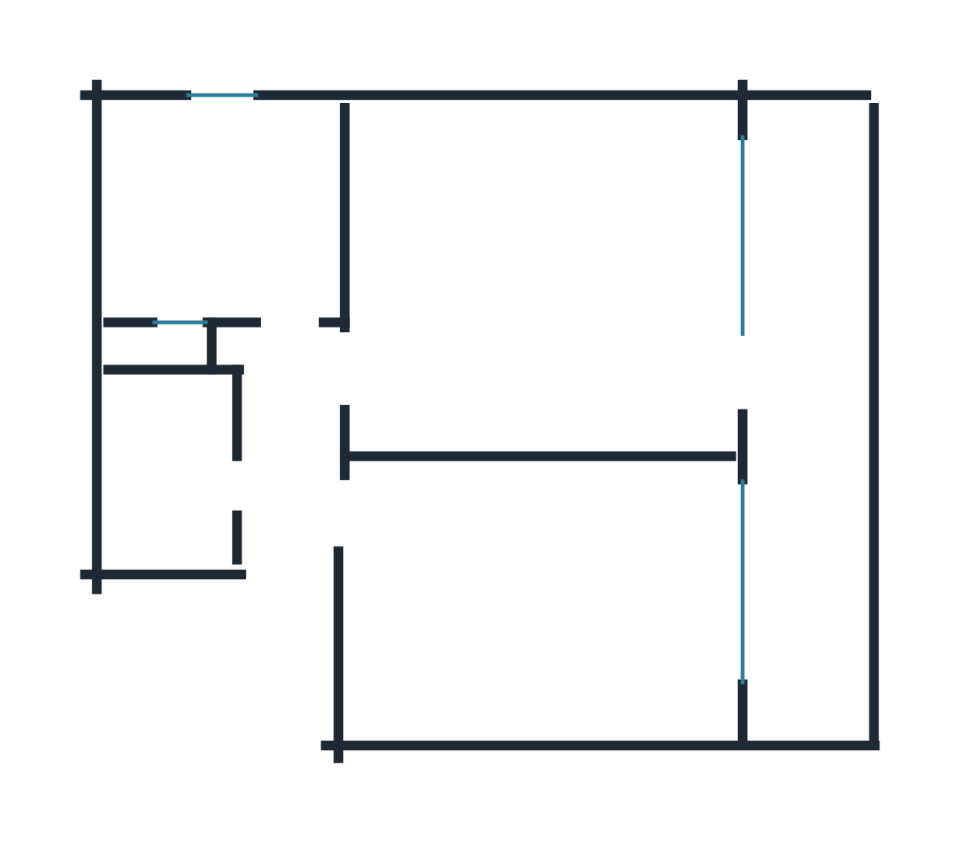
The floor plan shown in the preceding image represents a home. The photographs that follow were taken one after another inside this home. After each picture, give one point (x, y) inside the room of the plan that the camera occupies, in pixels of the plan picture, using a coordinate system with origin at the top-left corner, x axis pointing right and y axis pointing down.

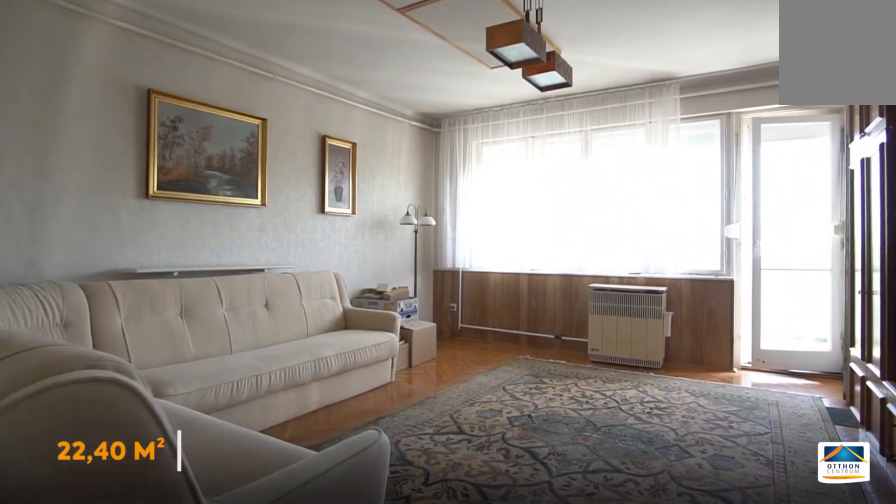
(547, 267)
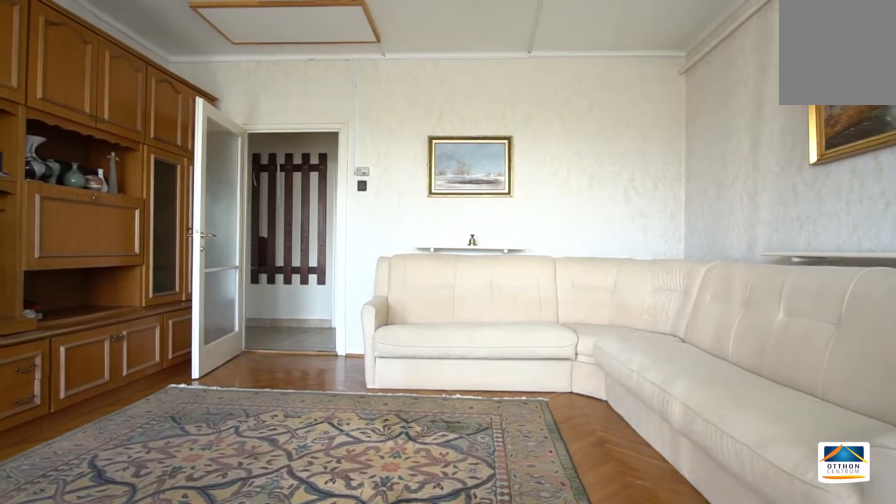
(548, 264)
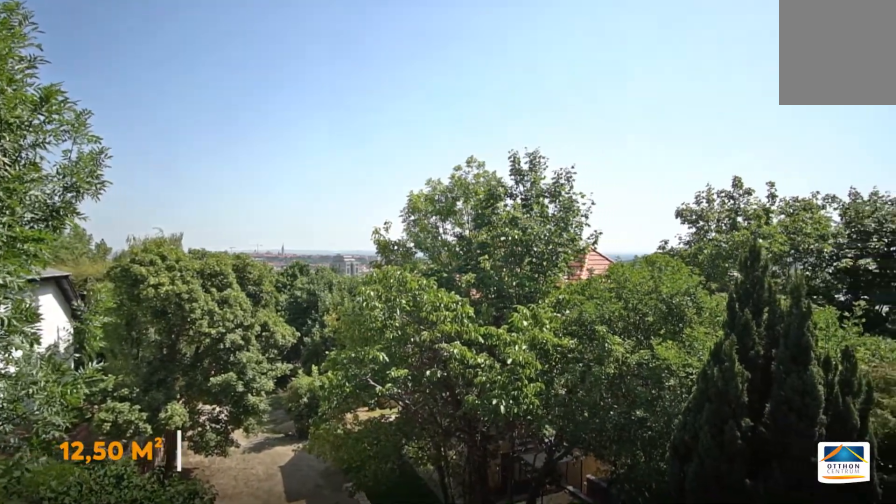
(811, 392)
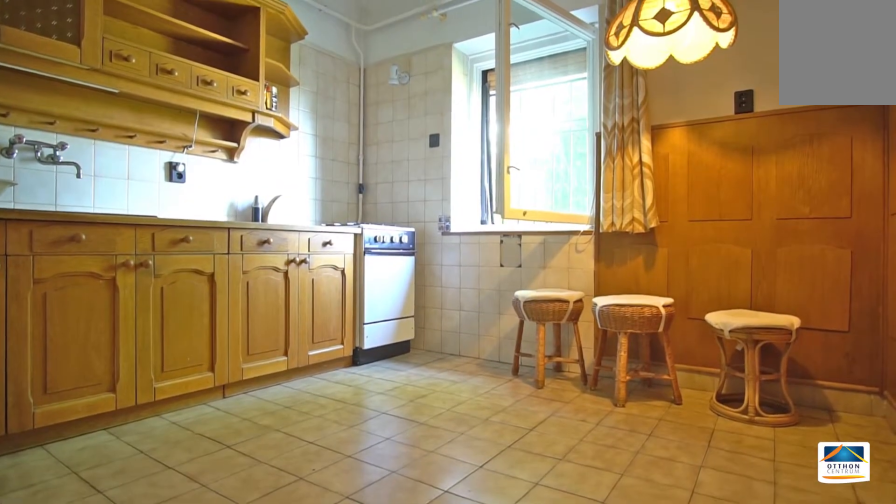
(239, 215)
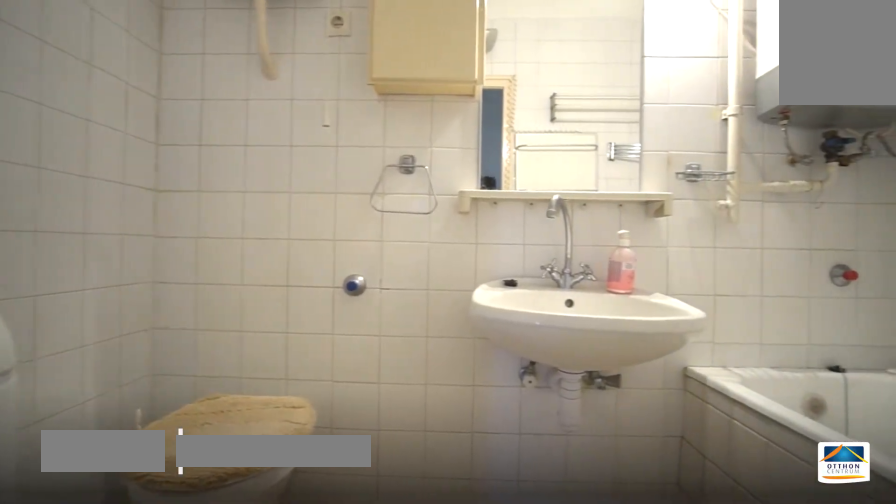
(168, 482)
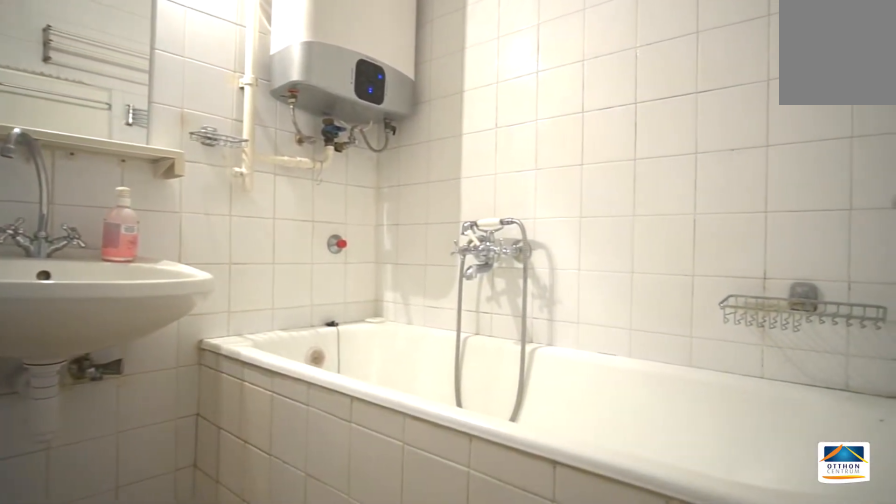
(166, 481)
